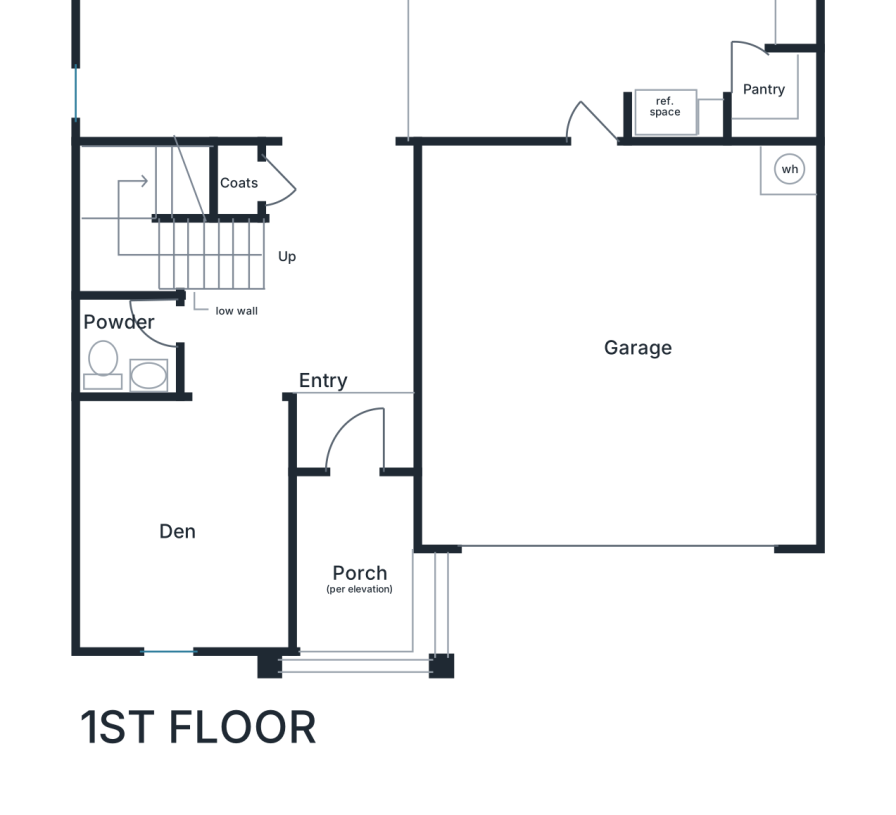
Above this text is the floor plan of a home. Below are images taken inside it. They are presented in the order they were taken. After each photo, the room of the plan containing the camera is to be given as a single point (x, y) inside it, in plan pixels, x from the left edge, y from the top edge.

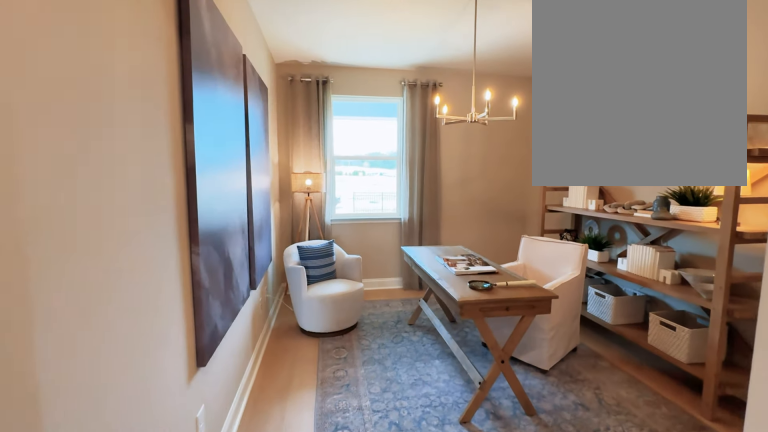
(184, 523)
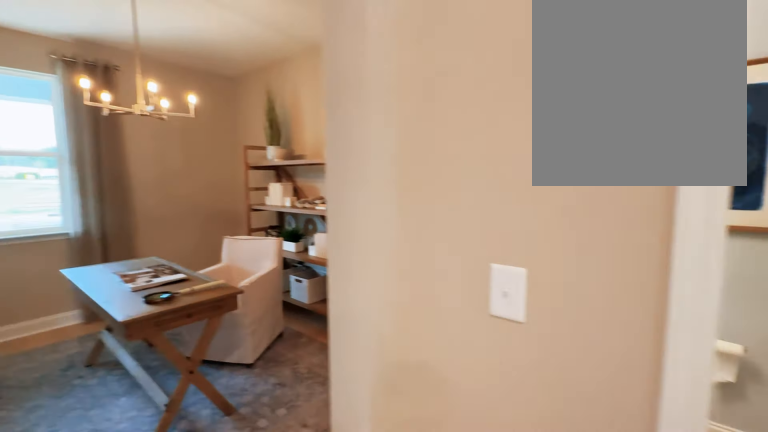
(184, 523)
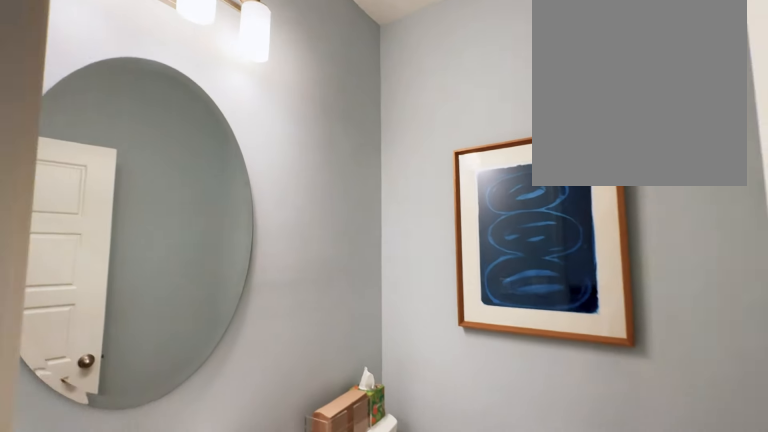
(129, 344)
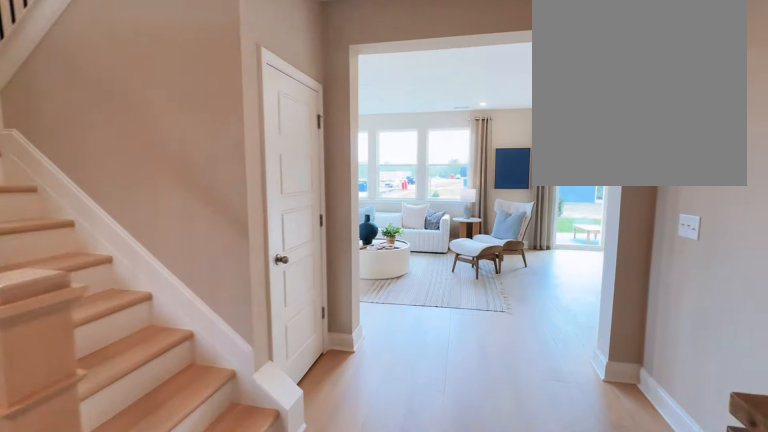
(298, 273)
